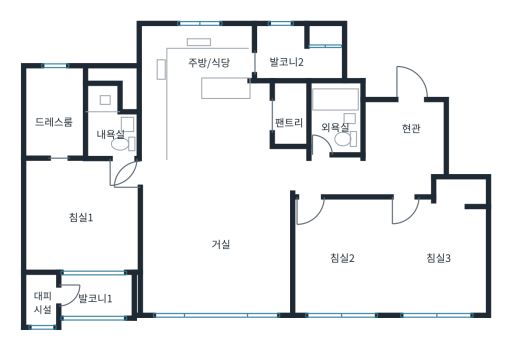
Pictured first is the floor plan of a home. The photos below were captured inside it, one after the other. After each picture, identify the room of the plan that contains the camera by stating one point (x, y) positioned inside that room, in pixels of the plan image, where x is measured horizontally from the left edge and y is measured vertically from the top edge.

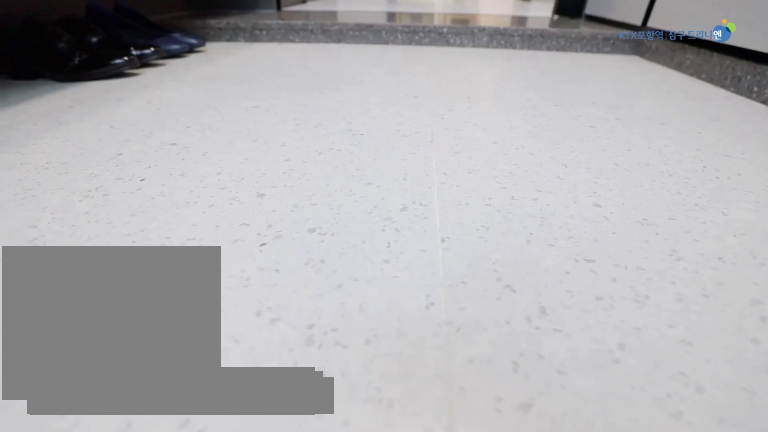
(404, 134)
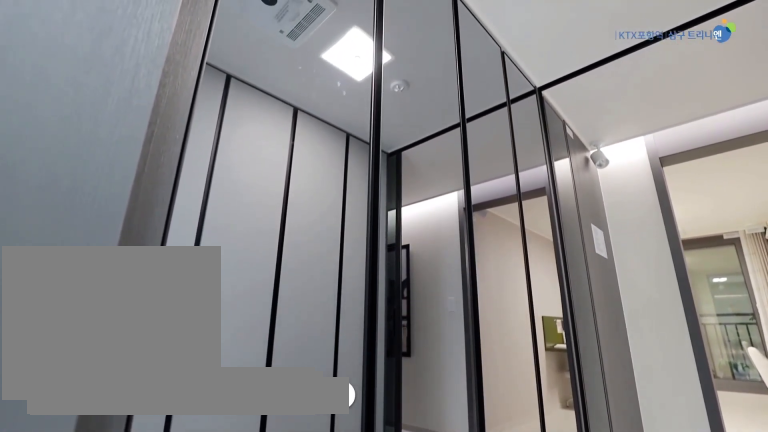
(402, 132)
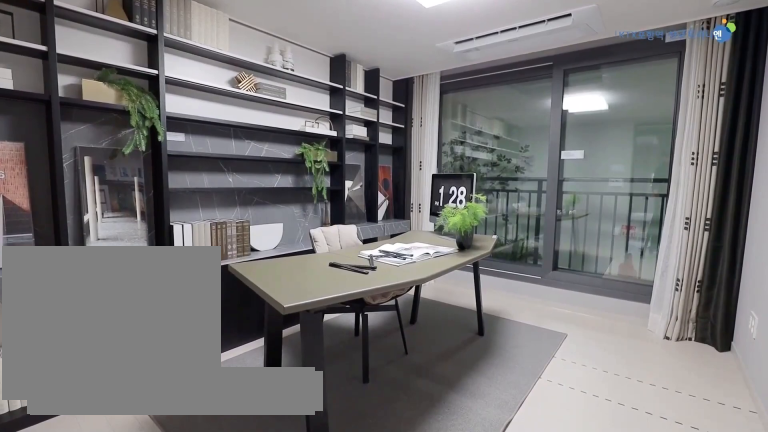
(343, 254)
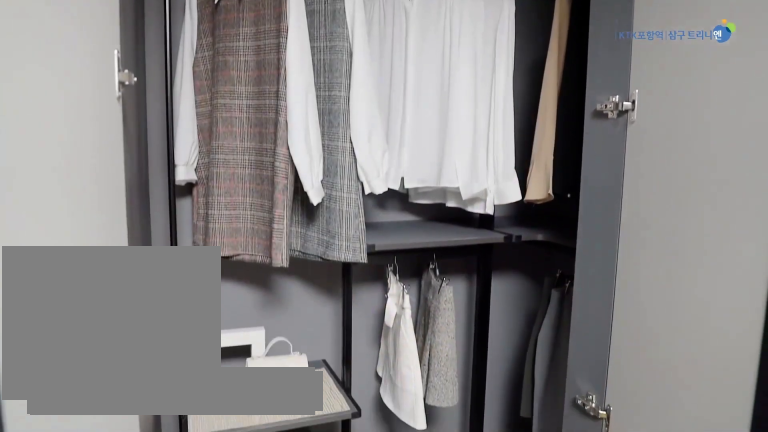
(439, 249)
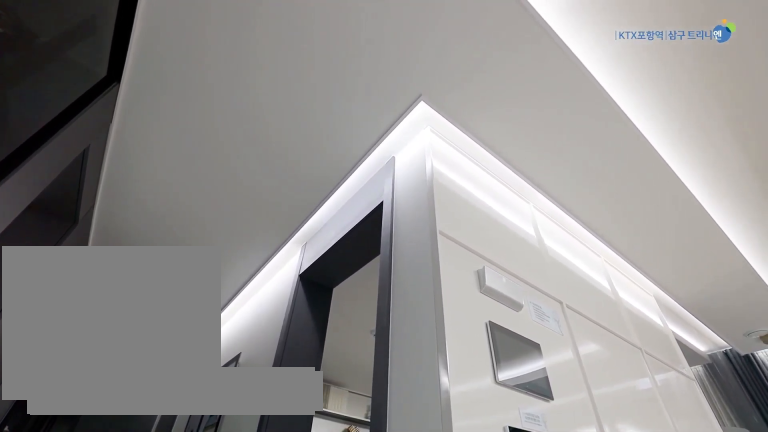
(359, 177)
